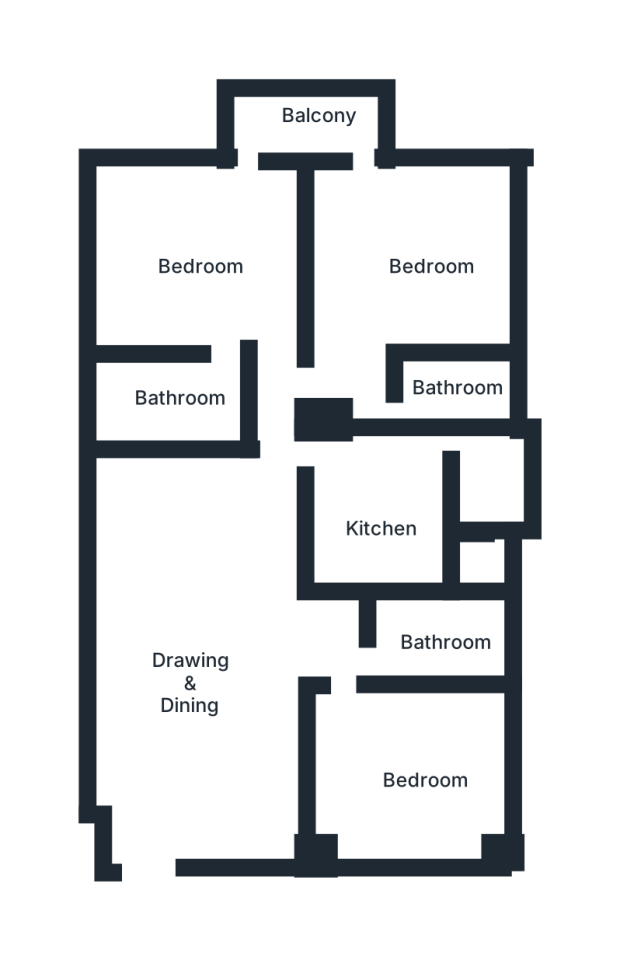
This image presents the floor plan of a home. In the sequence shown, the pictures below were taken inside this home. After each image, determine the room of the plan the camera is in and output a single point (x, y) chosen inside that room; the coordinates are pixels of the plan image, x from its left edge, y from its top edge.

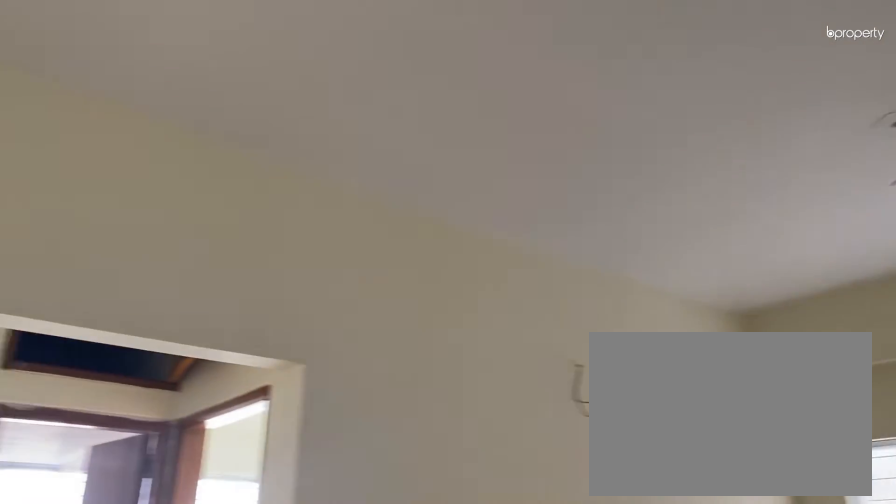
(211, 674)
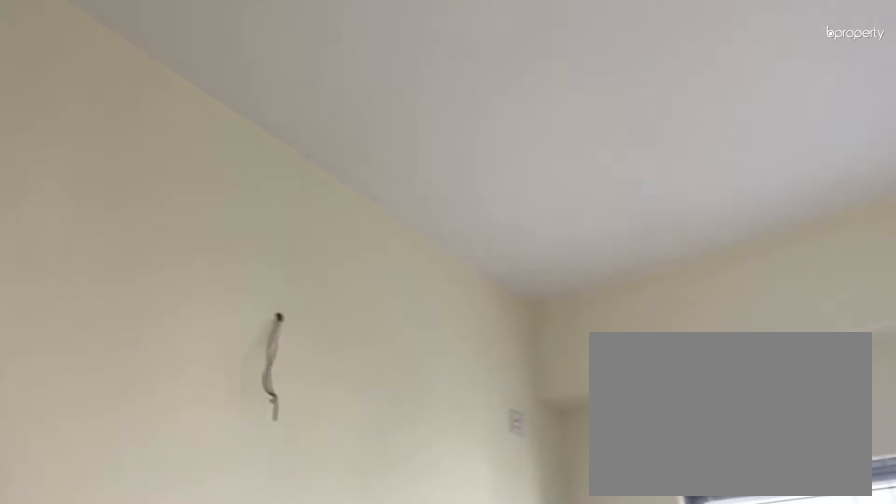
(423, 781)
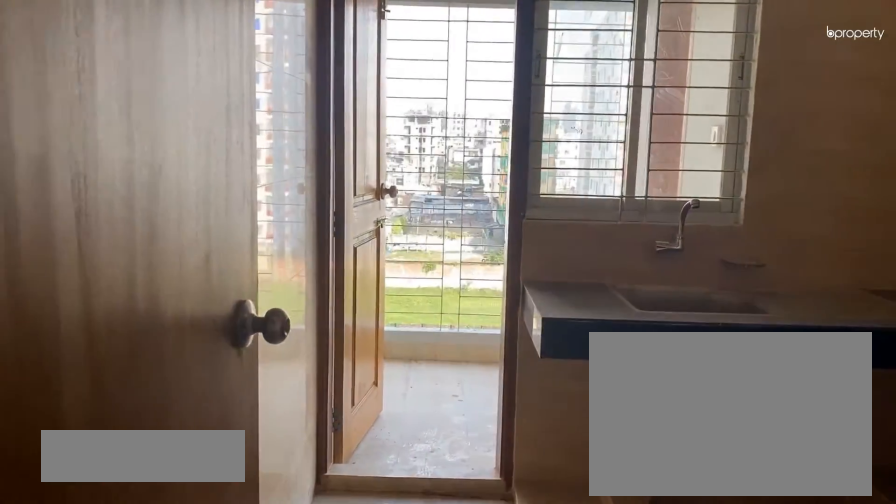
(377, 525)
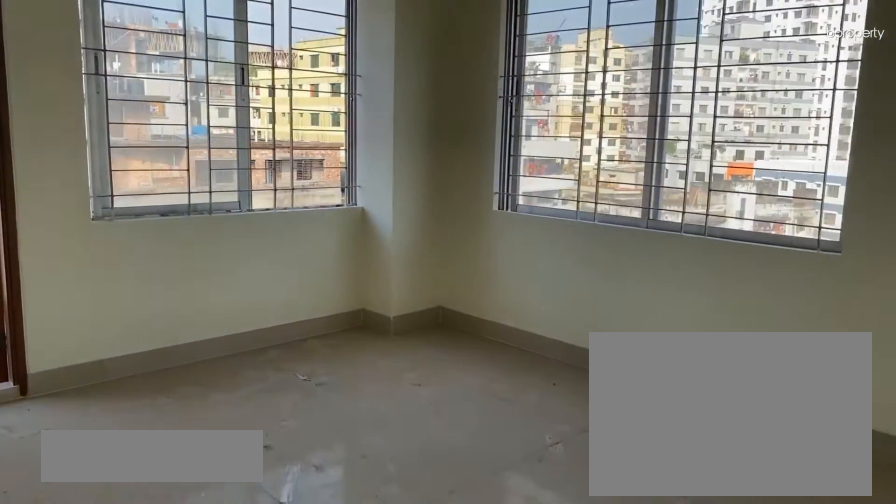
(434, 263)
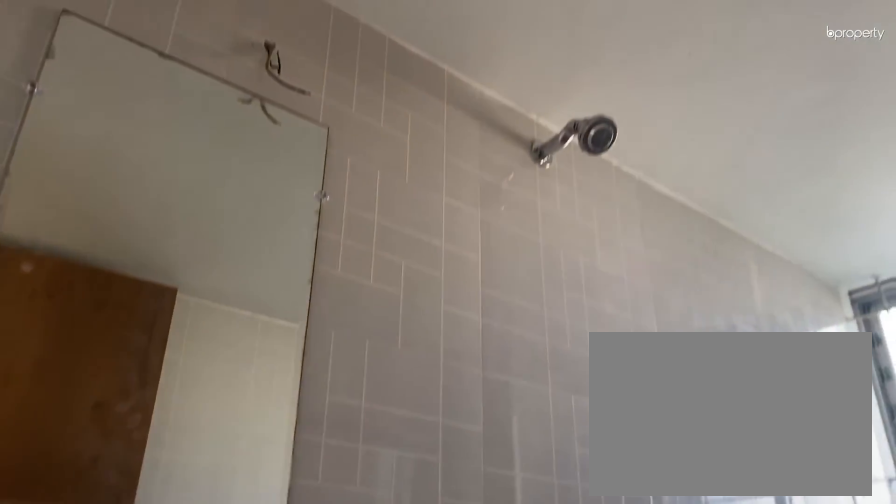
(474, 384)
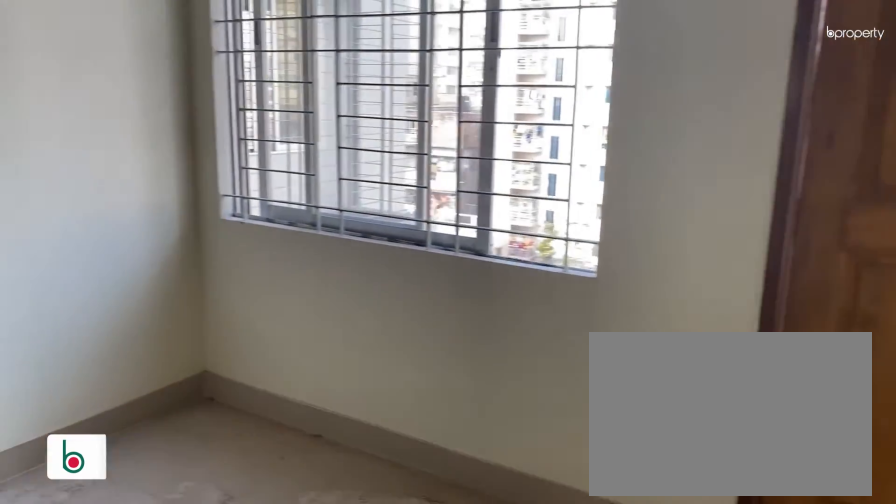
(201, 266)
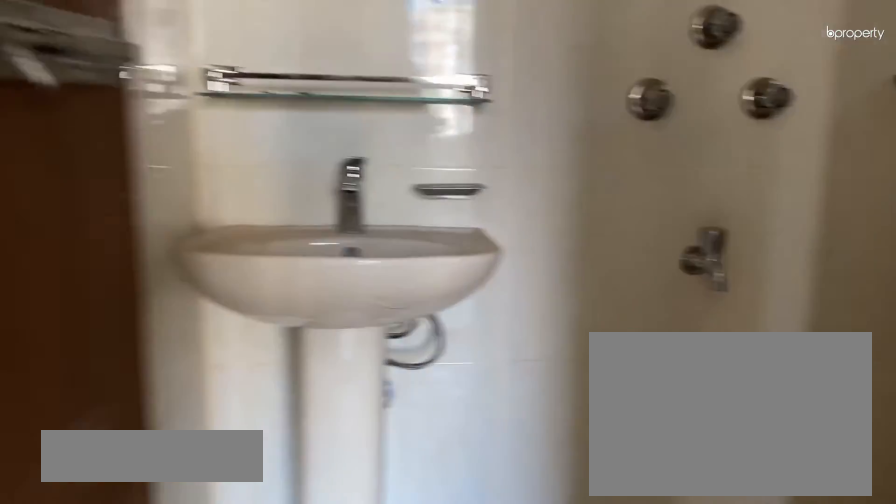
(179, 397)
